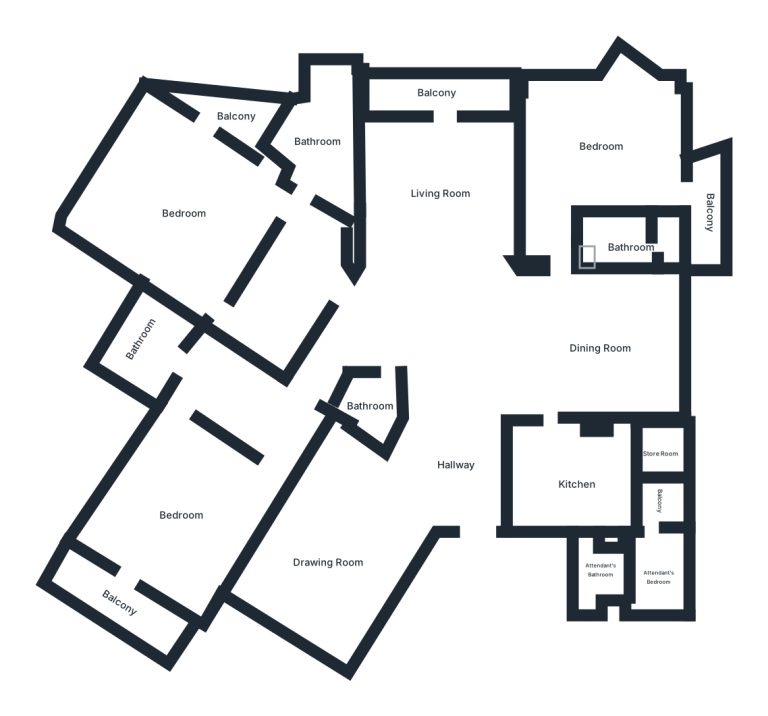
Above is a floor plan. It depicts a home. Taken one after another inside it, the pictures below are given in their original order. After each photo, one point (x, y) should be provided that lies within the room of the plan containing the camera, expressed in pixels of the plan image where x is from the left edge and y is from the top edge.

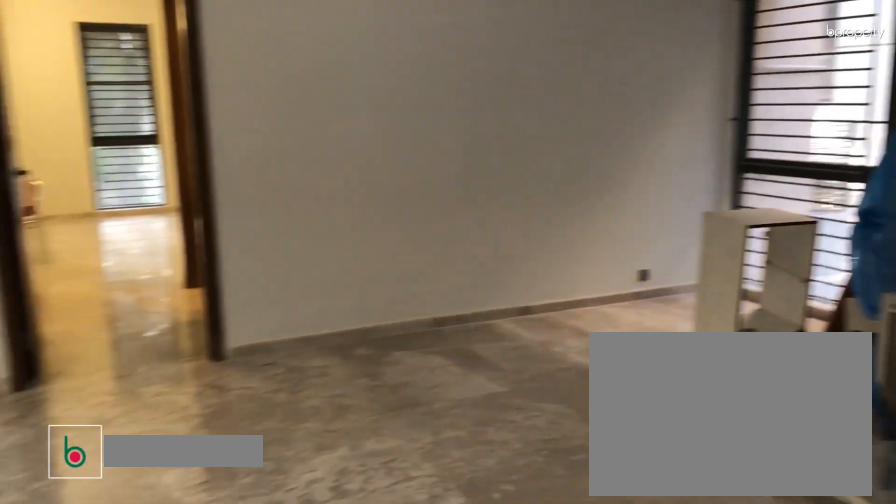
(605, 347)
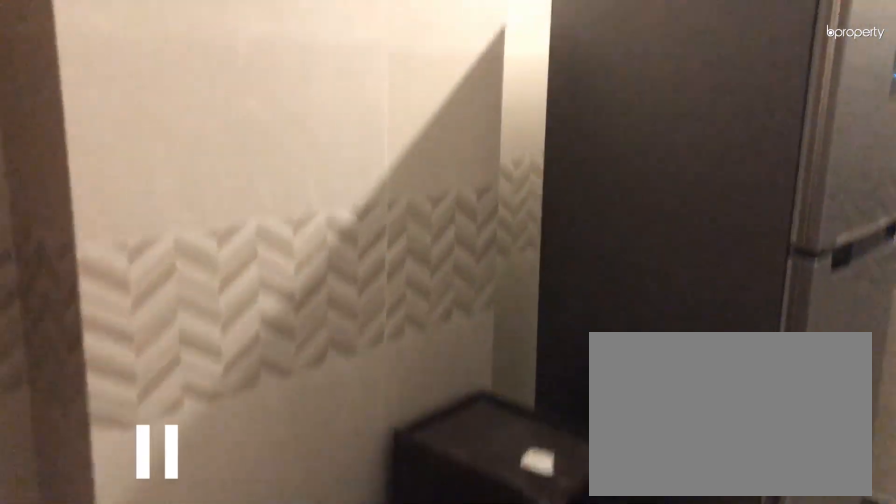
(578, 478)
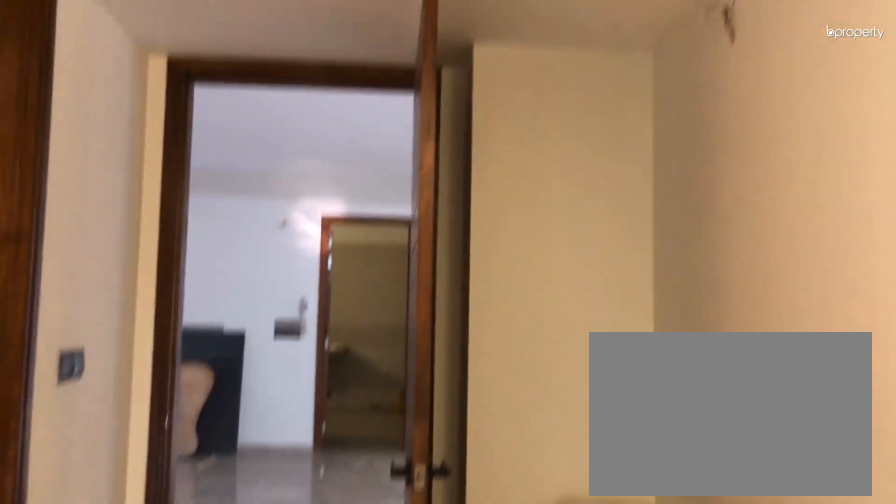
(605, 147)
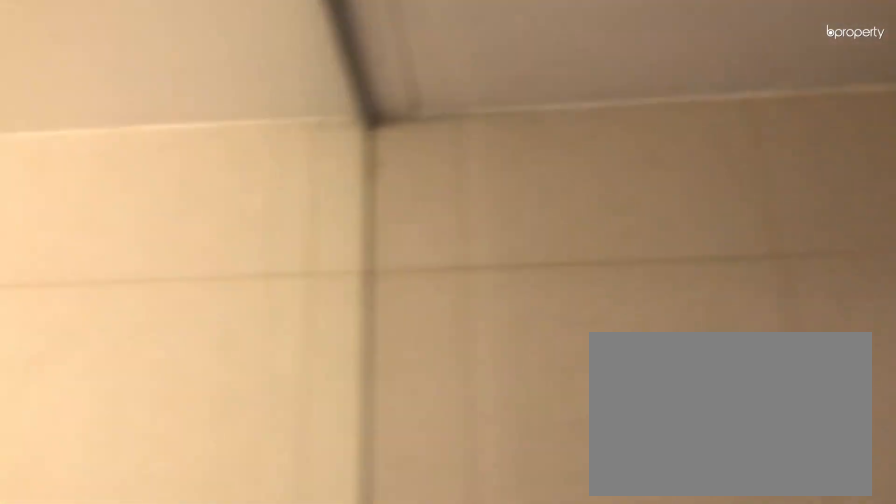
(620, 239)
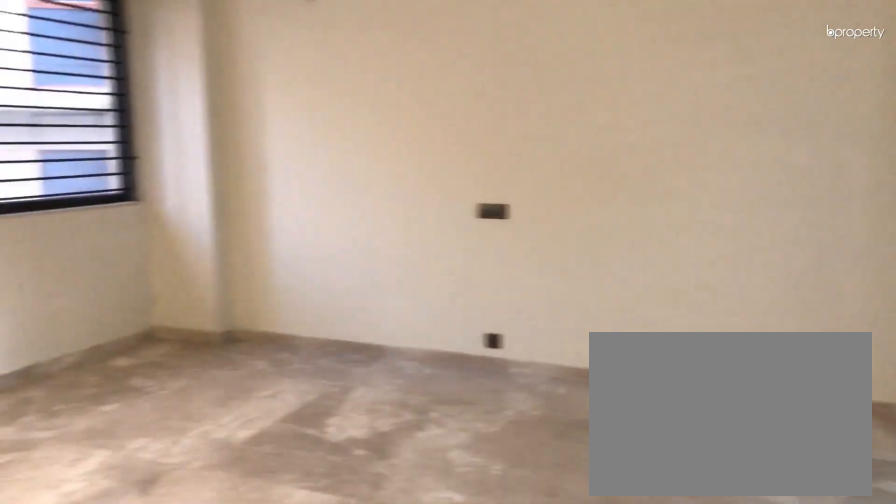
(182, 205)
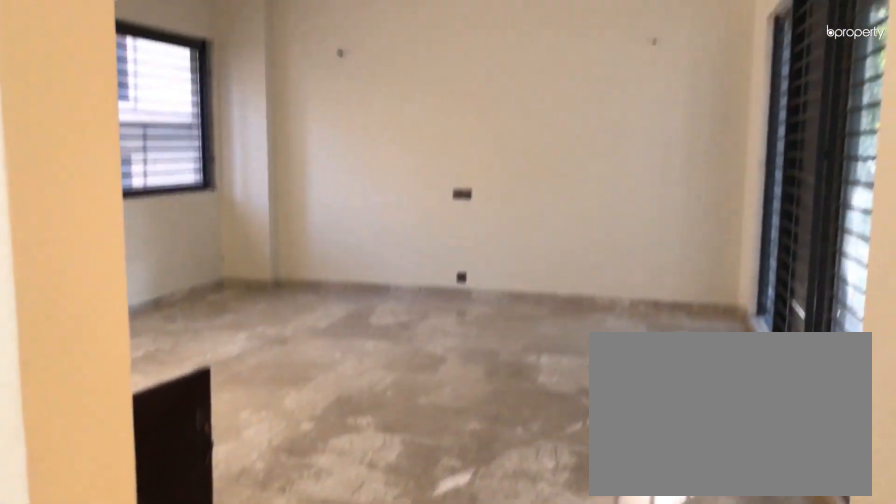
(287, 292)
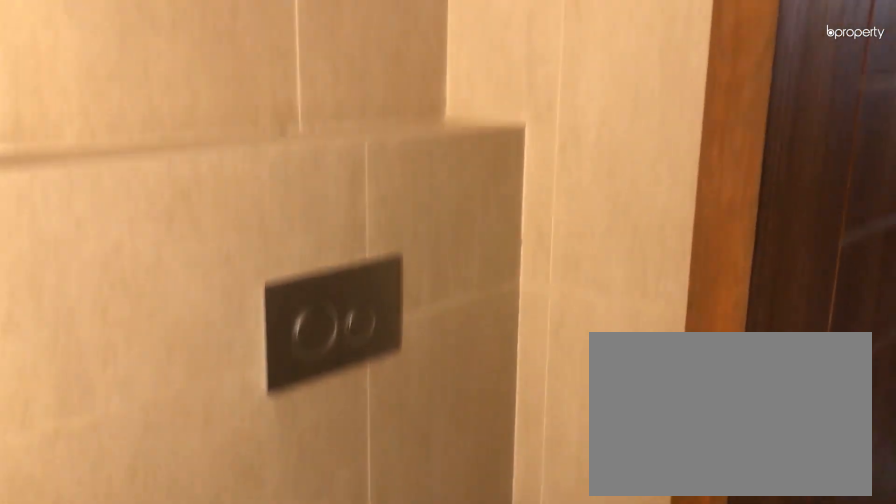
(315, 140)
